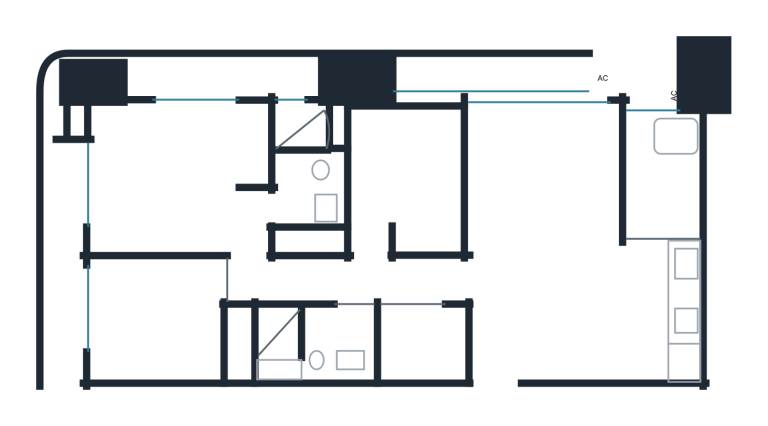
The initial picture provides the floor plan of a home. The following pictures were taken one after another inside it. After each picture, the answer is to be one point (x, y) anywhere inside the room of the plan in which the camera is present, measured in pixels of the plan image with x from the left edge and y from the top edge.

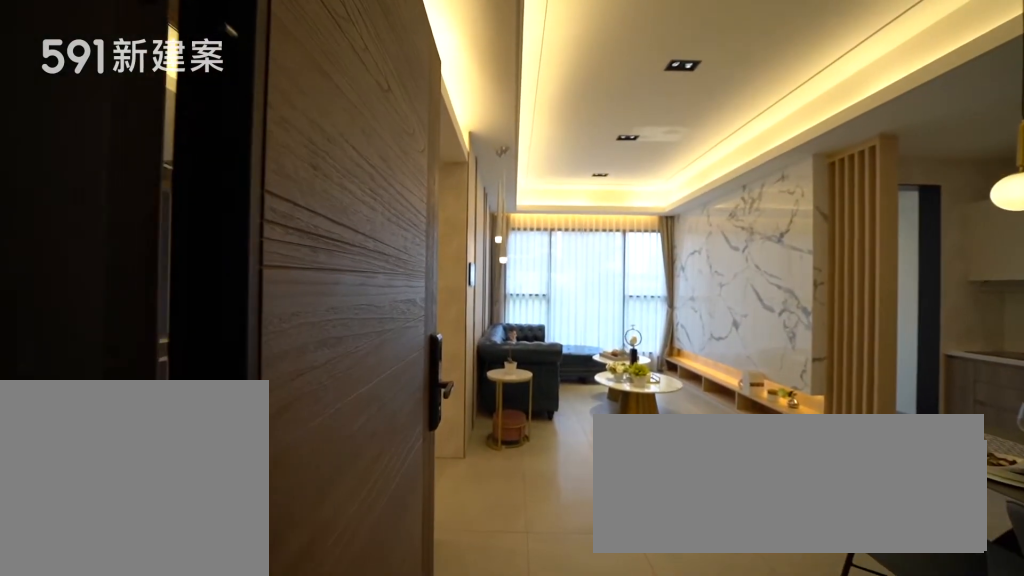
(496, 337)
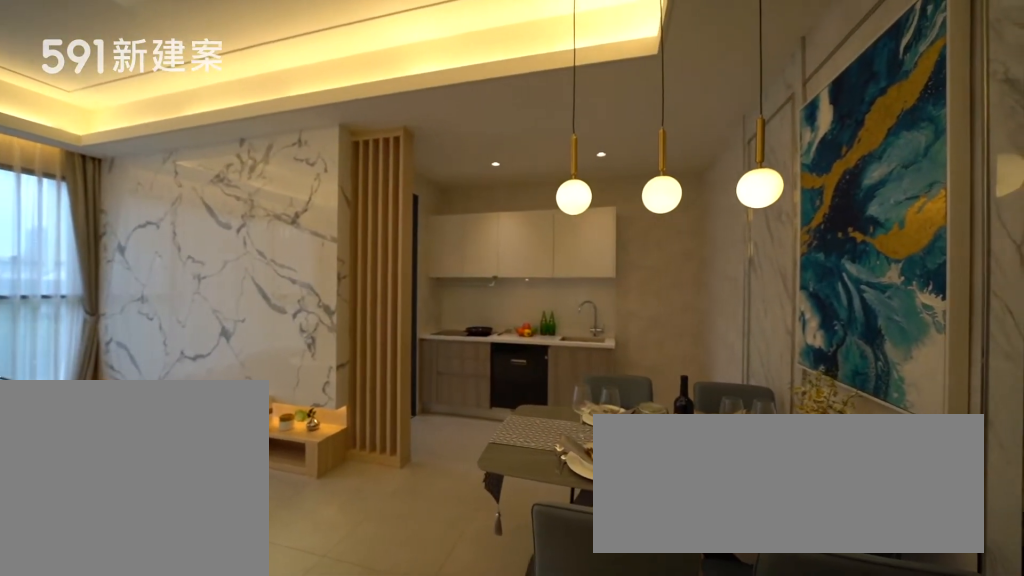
(581, 326)
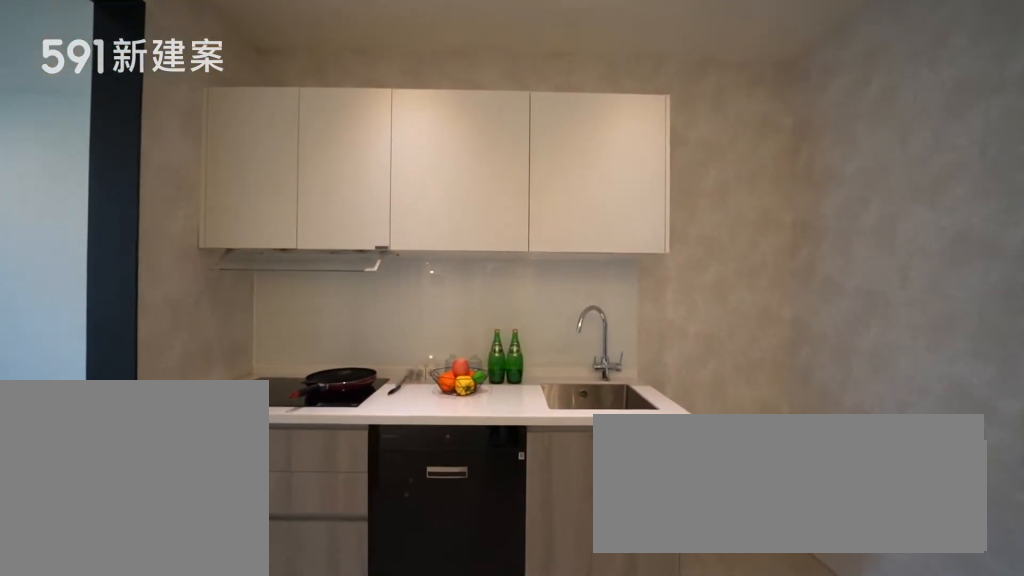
(664, 315)
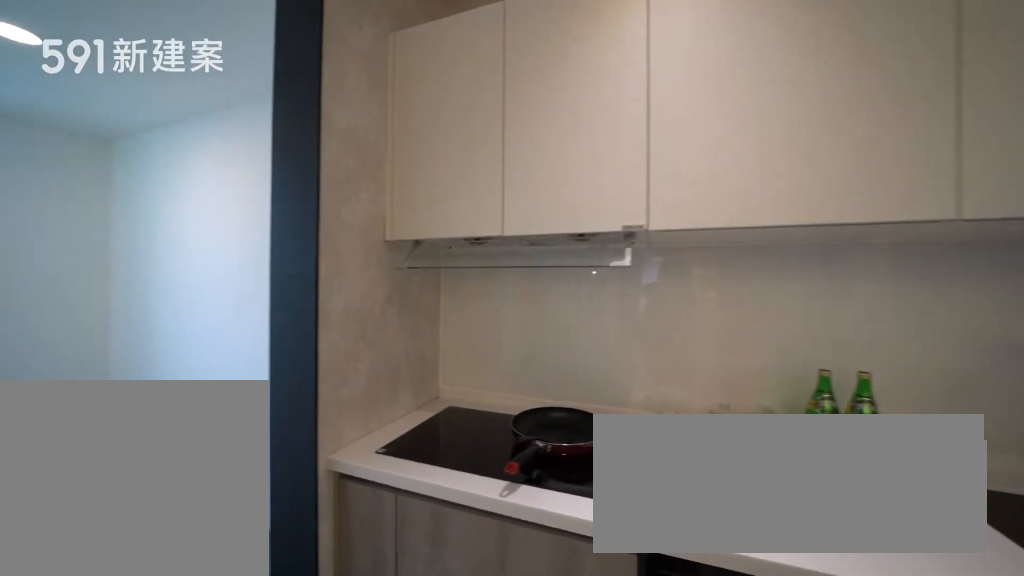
(664, 315)
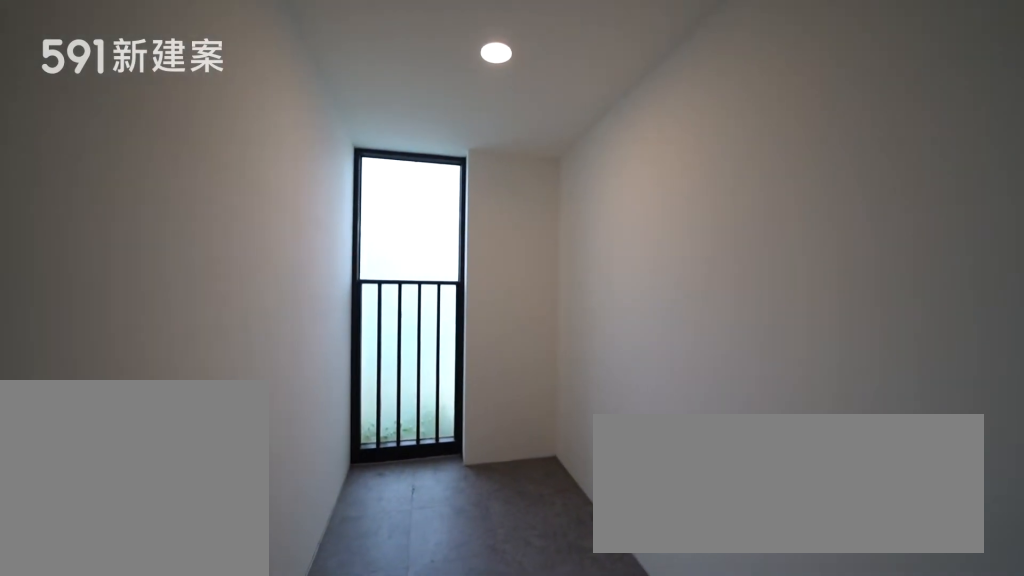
(665, 169)
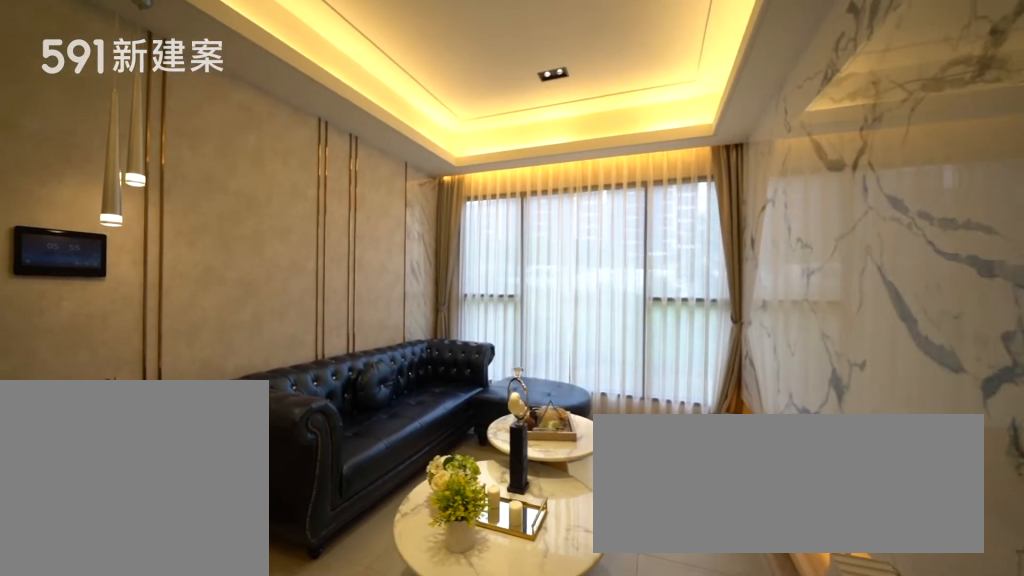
(542, 179)
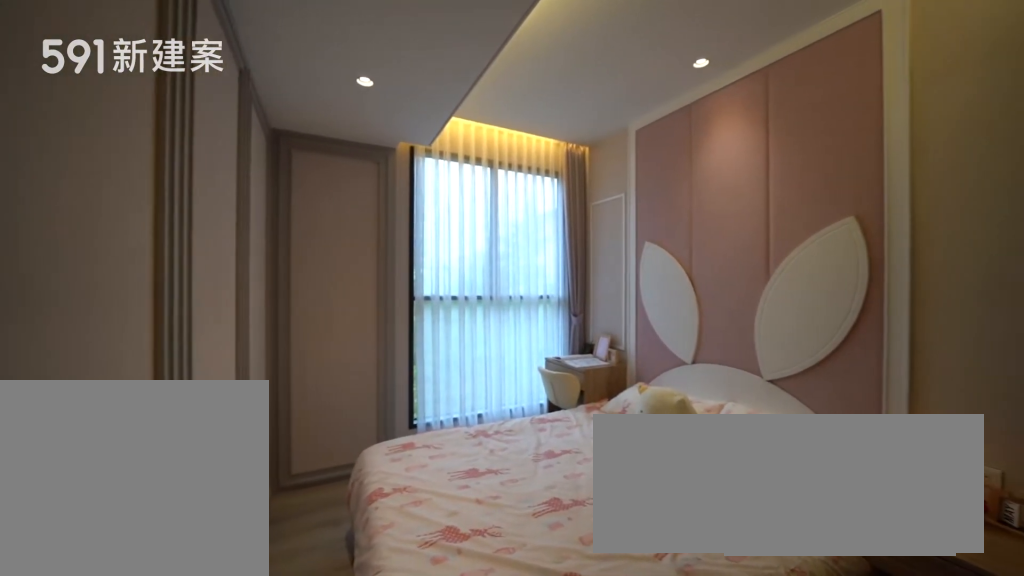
(410, 175)
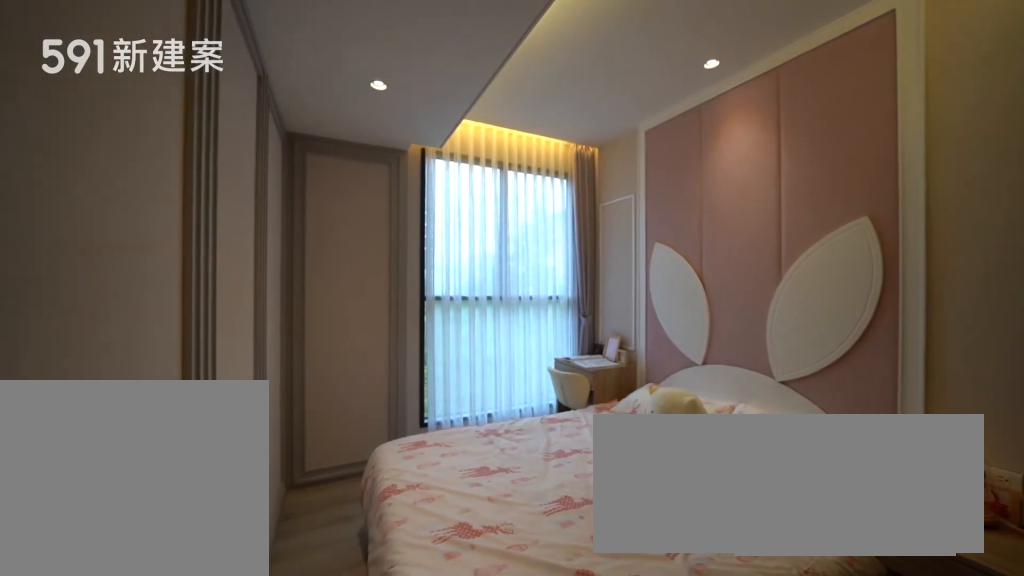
(410, 175)
